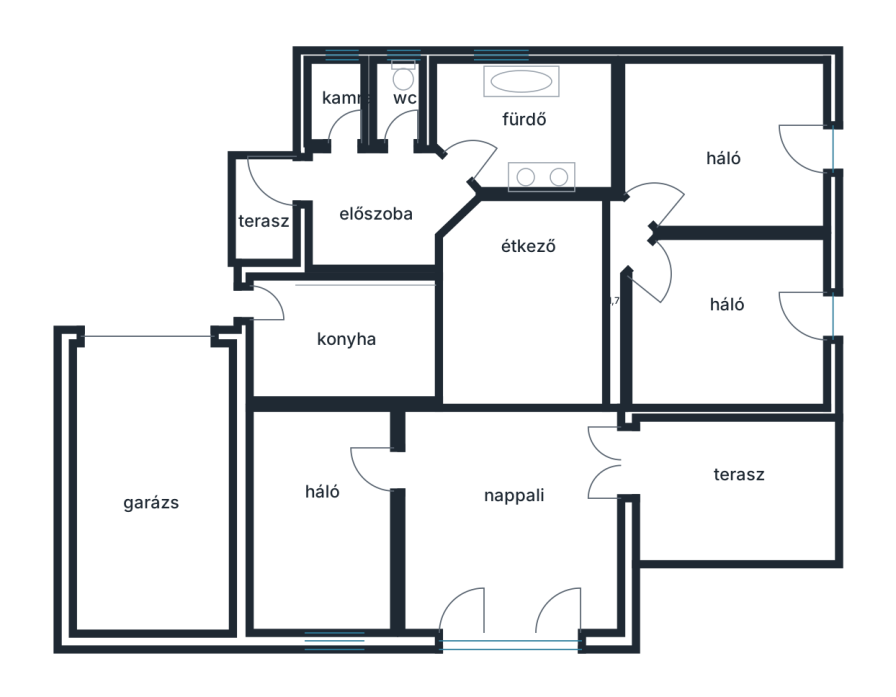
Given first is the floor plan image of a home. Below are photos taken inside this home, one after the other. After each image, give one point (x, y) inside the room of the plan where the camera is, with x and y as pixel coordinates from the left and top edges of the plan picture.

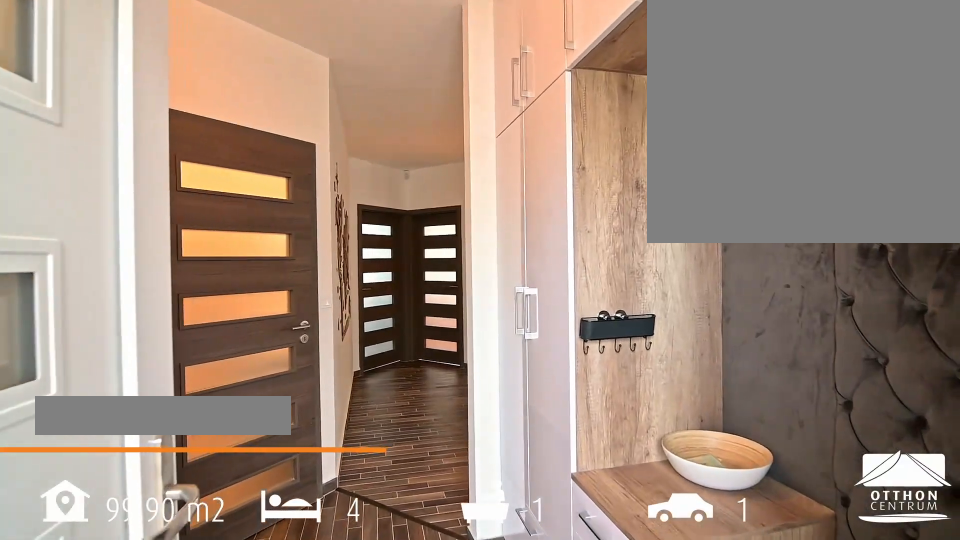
(378, 208)
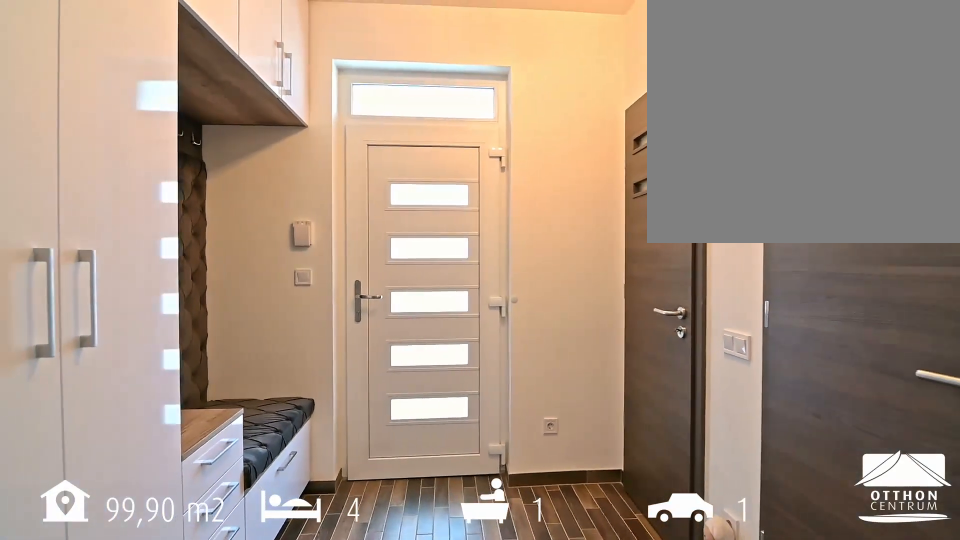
(378, 208)
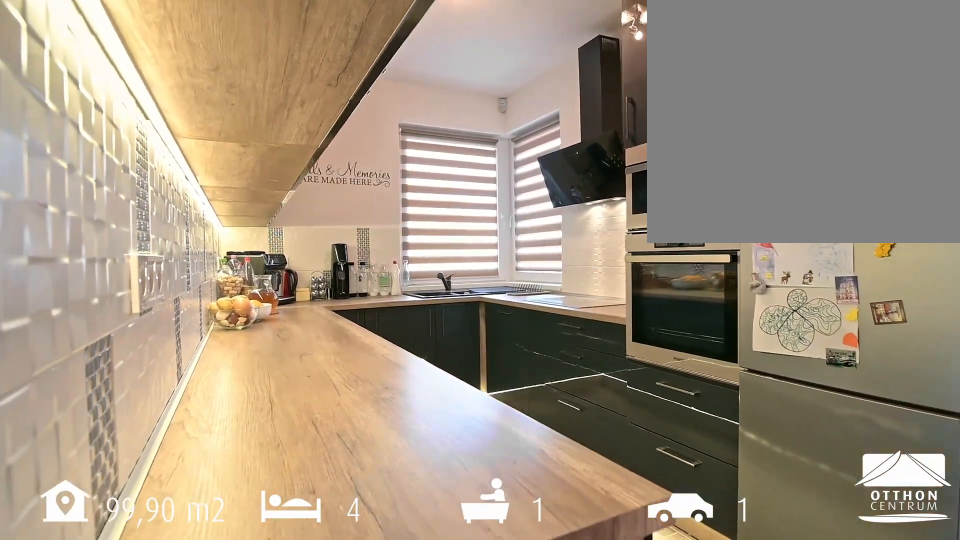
(343, 341)
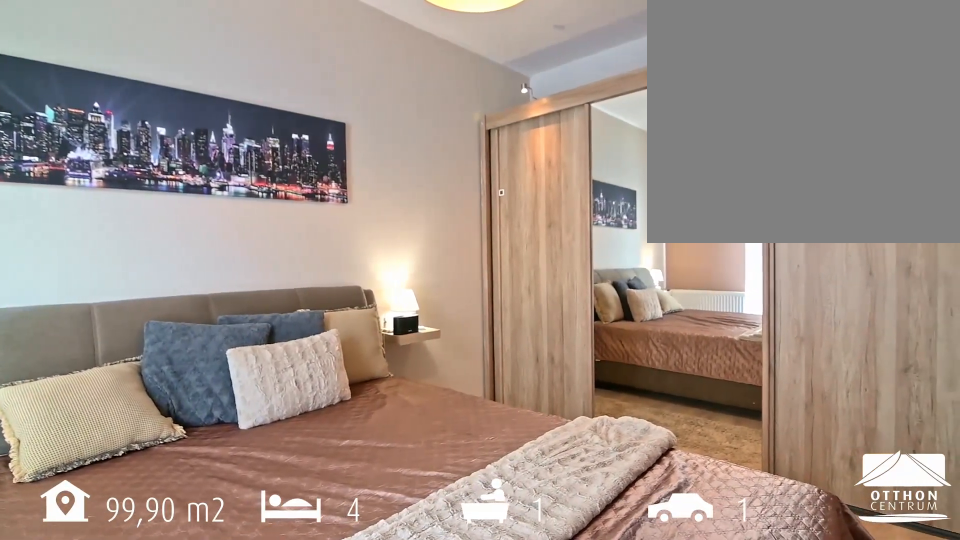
(322, 488)
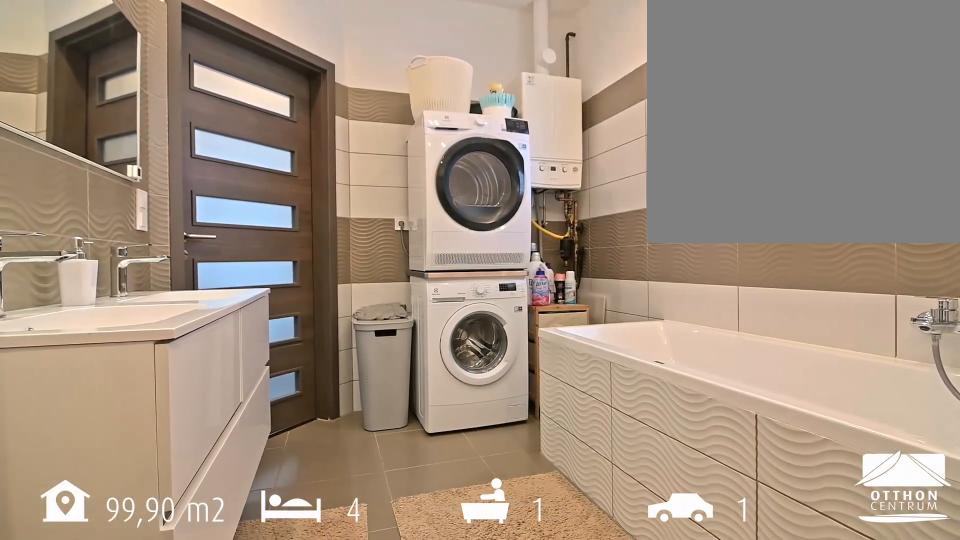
(534, 126)
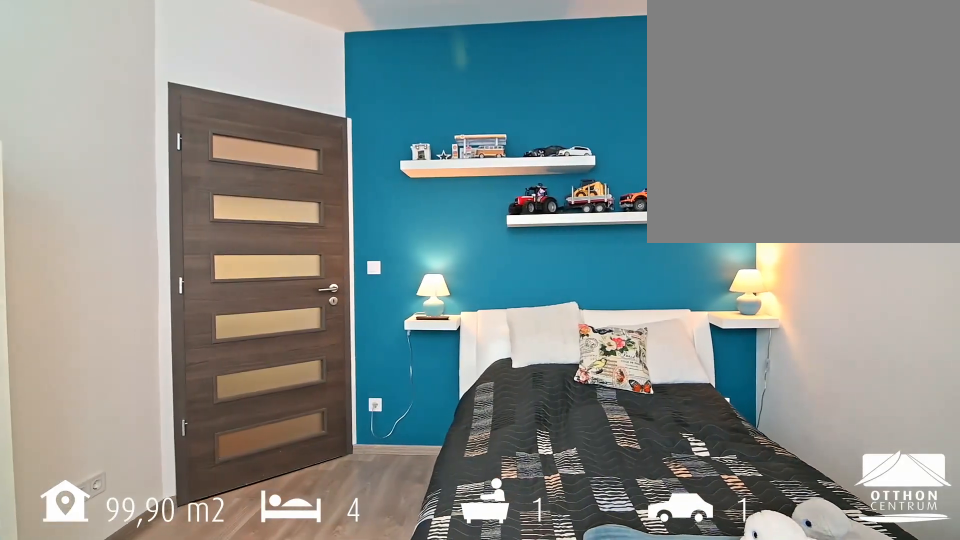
(731, 152)
